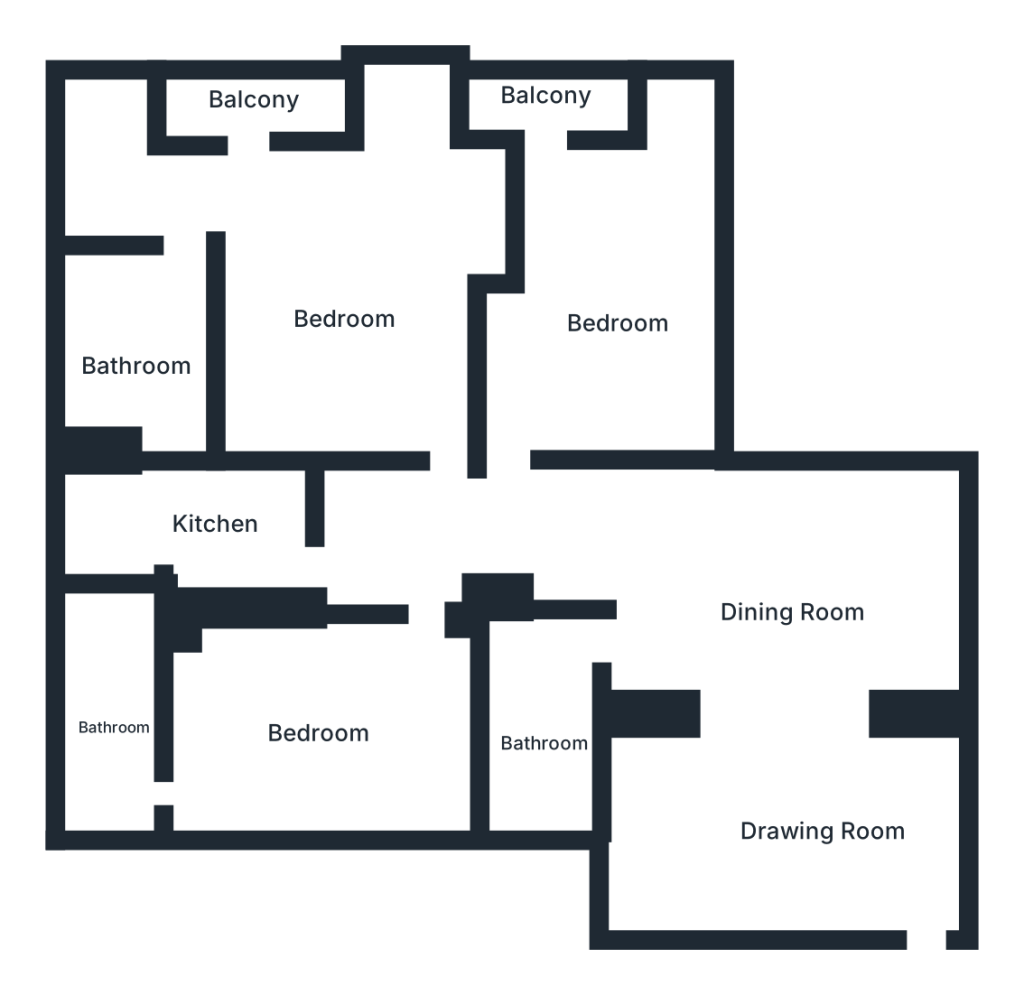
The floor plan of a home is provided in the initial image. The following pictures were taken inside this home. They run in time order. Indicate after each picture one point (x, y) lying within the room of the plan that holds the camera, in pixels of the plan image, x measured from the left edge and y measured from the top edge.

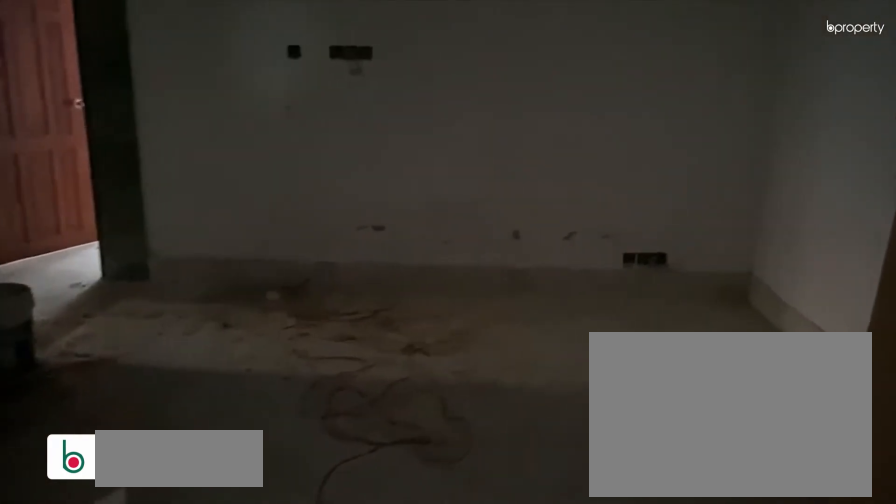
(798, 613)
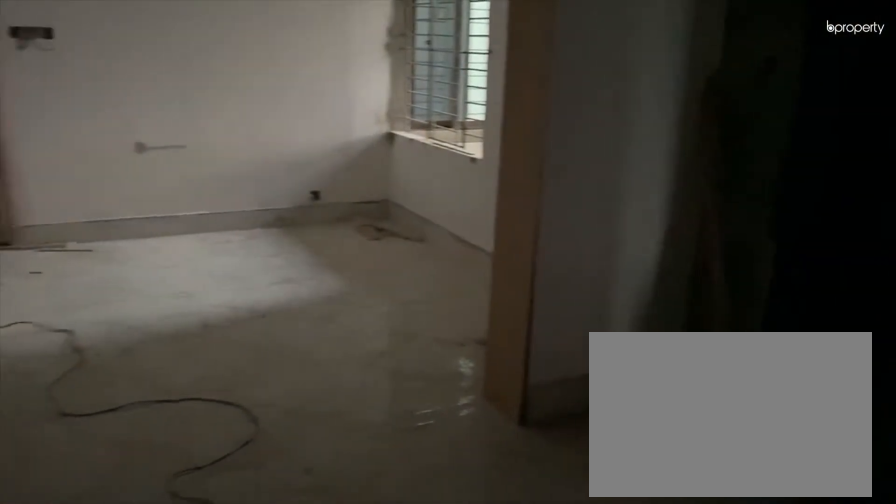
(798, 613)
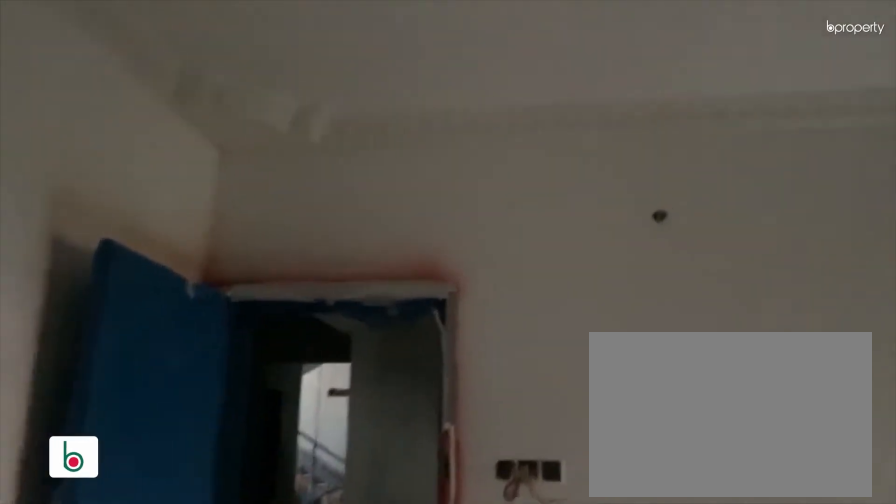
(798, 808)
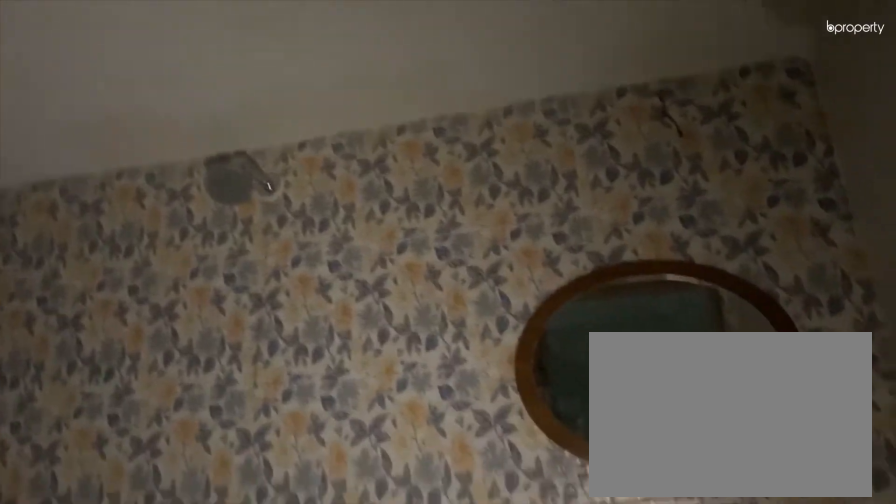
(548, 737)
